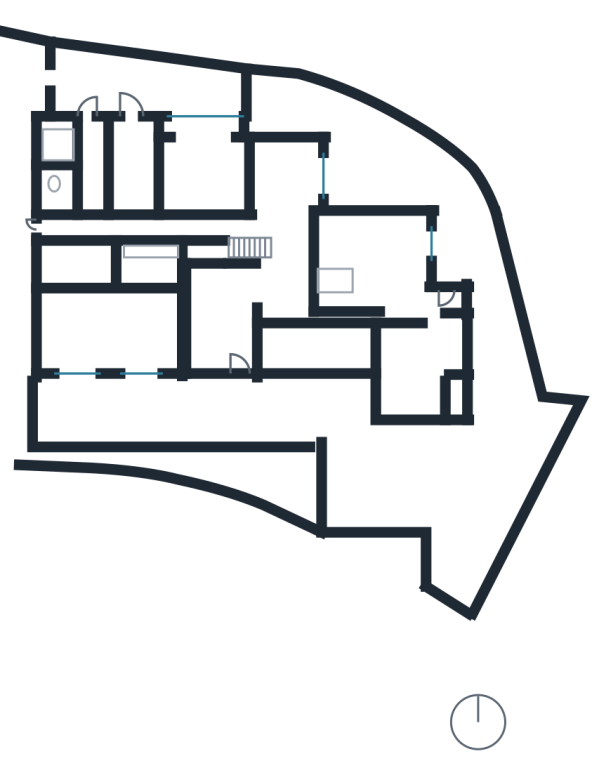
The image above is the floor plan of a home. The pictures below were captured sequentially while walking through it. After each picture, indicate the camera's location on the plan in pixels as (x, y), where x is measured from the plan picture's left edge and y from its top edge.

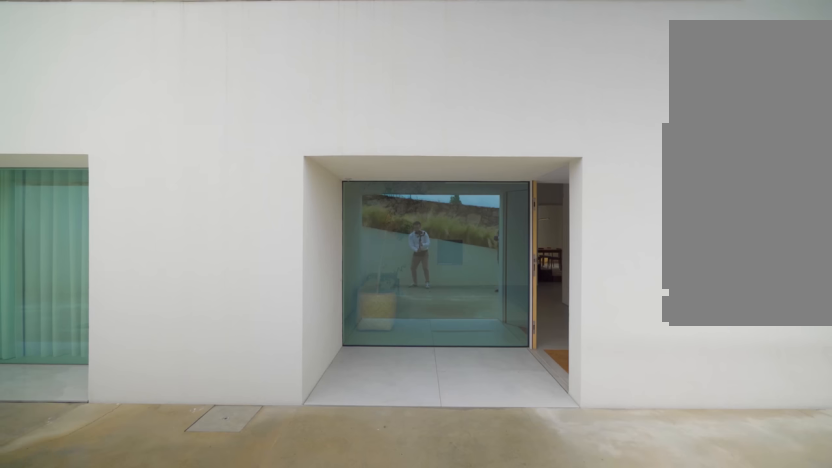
(203, 433)
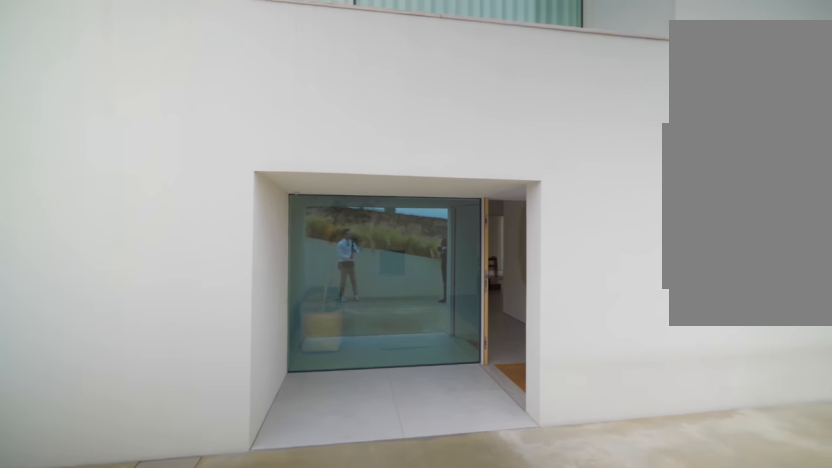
(203, 433)
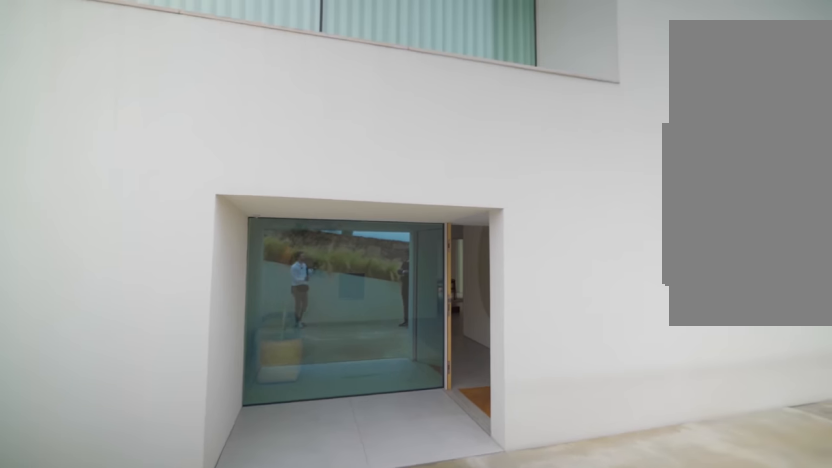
(203, 433)
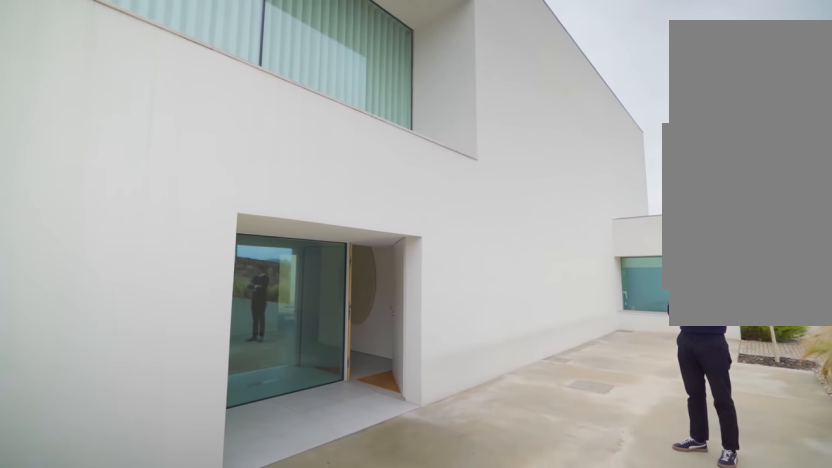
(203, 434)
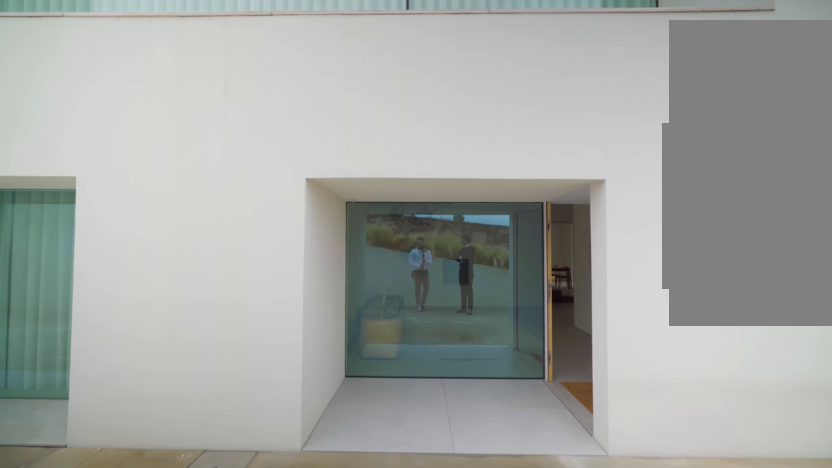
(197, 418)
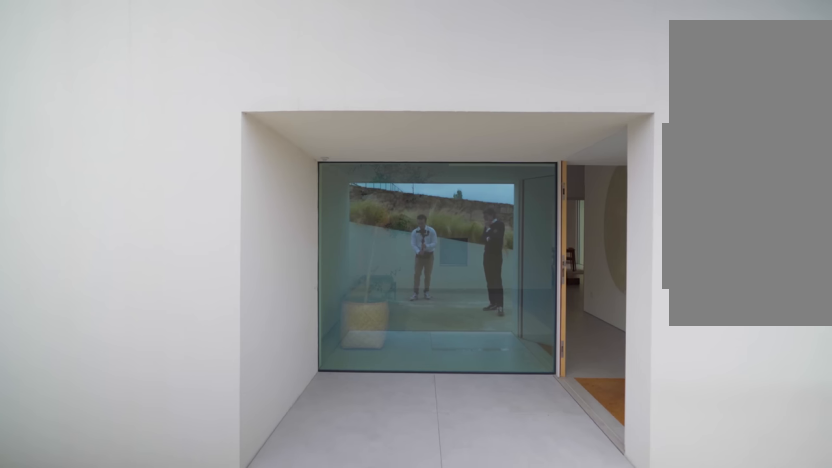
(204, 387)
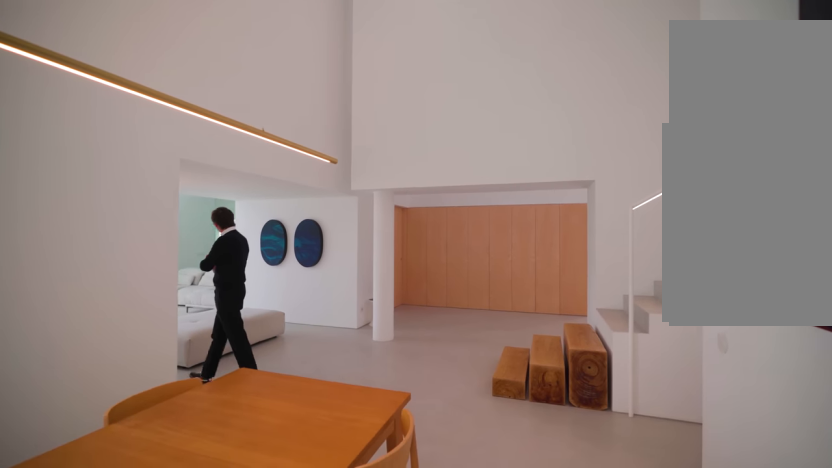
(265, 200)
